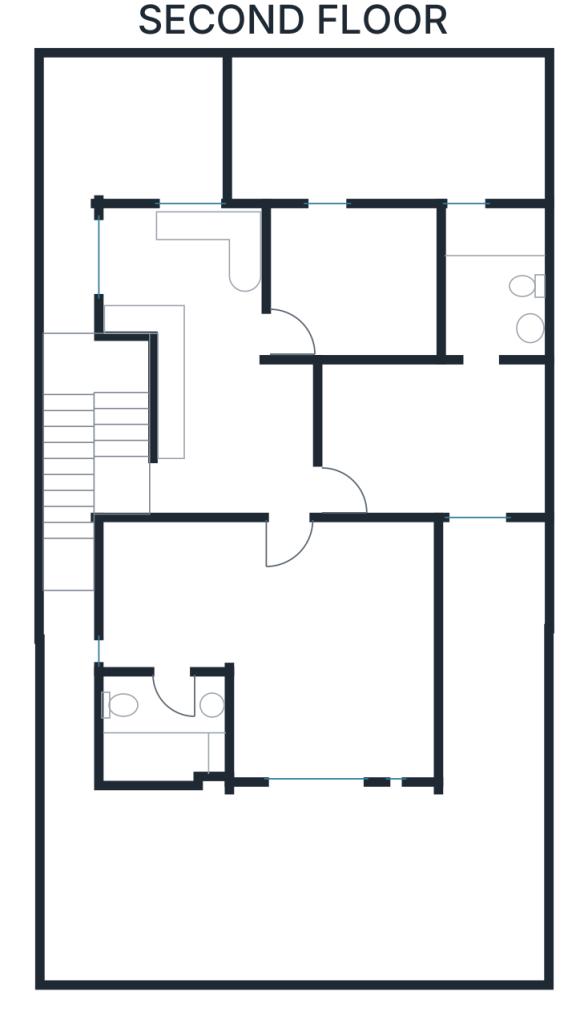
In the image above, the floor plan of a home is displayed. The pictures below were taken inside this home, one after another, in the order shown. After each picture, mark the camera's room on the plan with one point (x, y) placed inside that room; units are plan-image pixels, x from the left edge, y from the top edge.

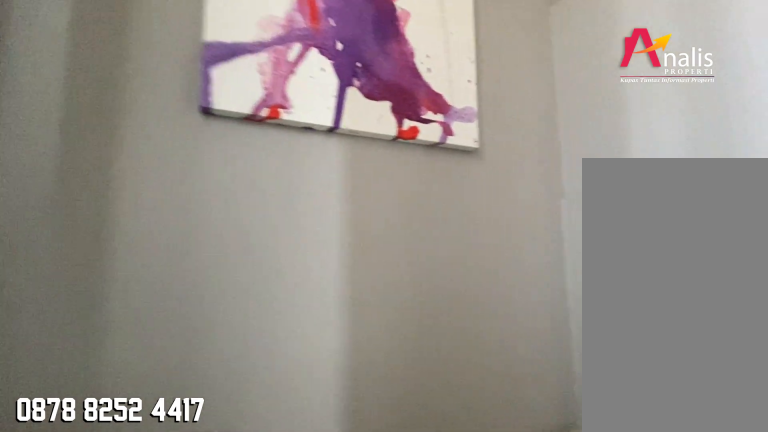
(92, 449)
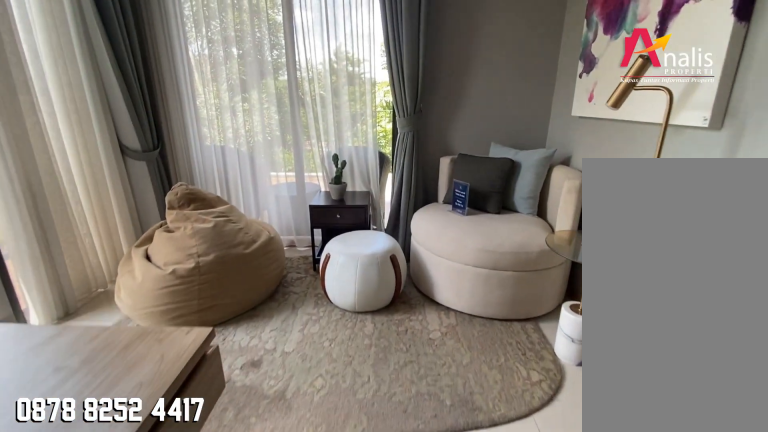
(201, 366)
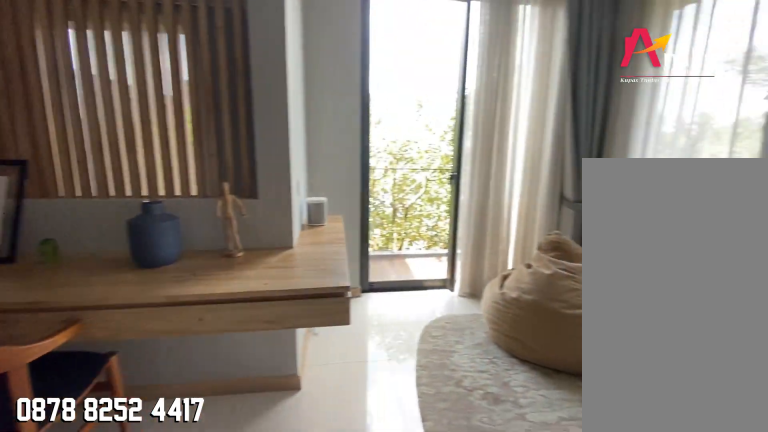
(201, 366)
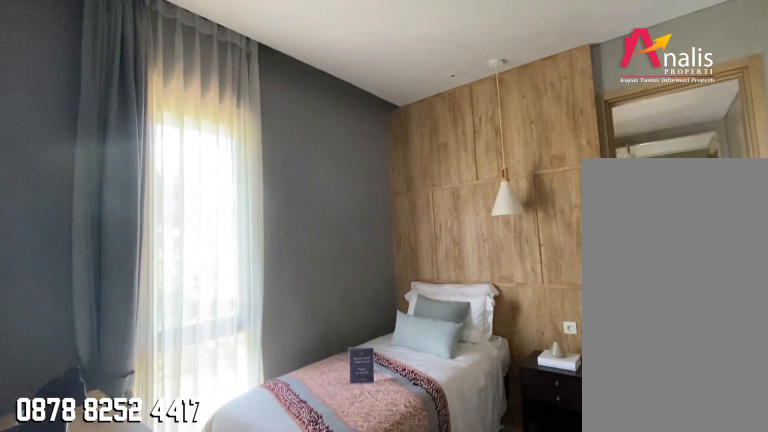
(353, 283)
